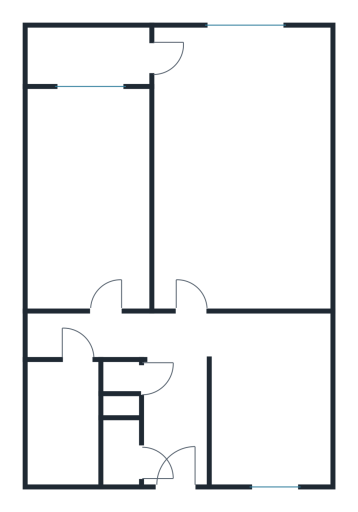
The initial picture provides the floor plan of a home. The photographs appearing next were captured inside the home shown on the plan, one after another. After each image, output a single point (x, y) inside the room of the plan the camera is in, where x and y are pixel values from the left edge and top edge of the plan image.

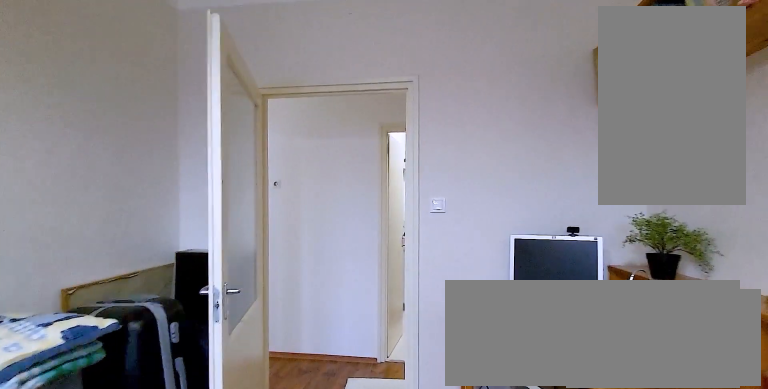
(89, 209)
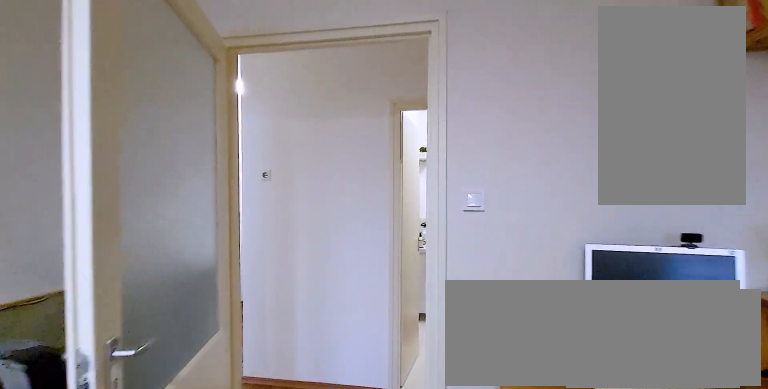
(90, 209)
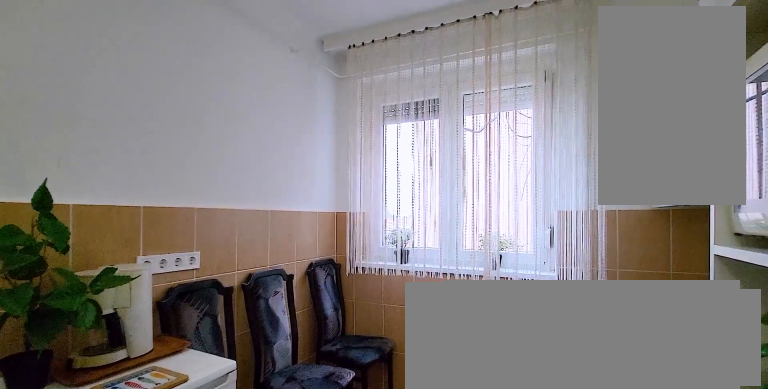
(278, 406)
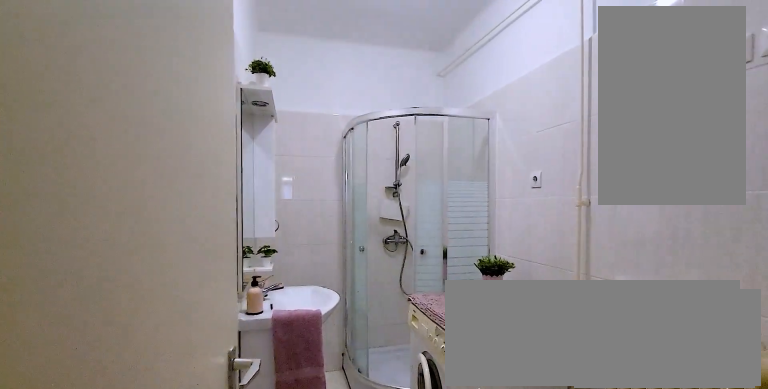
(63, 424)
